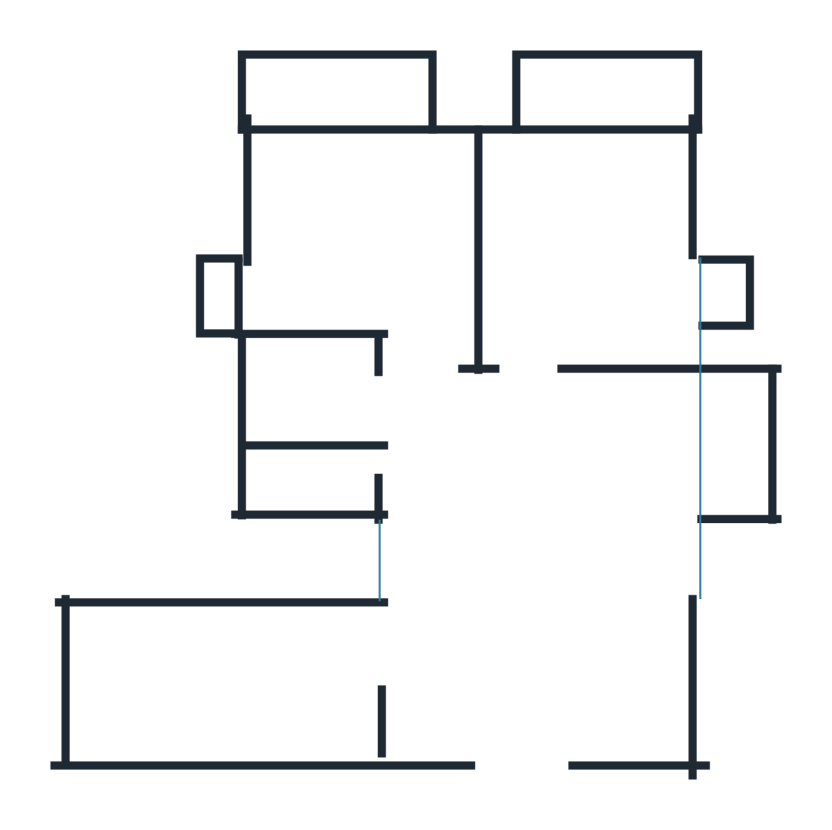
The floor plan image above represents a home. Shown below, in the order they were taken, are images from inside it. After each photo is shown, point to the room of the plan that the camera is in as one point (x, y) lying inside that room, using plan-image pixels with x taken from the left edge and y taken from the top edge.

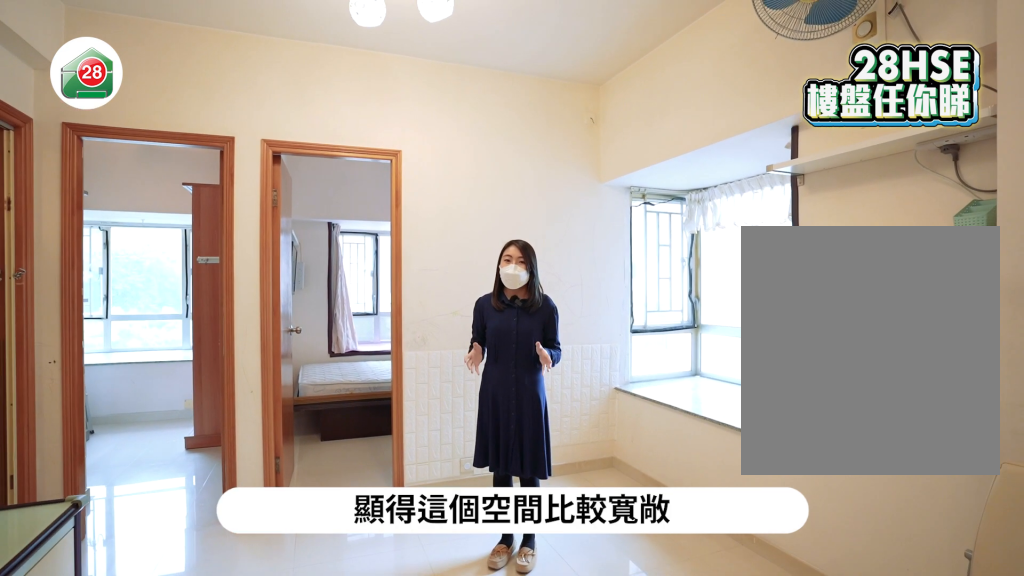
(543, 567)
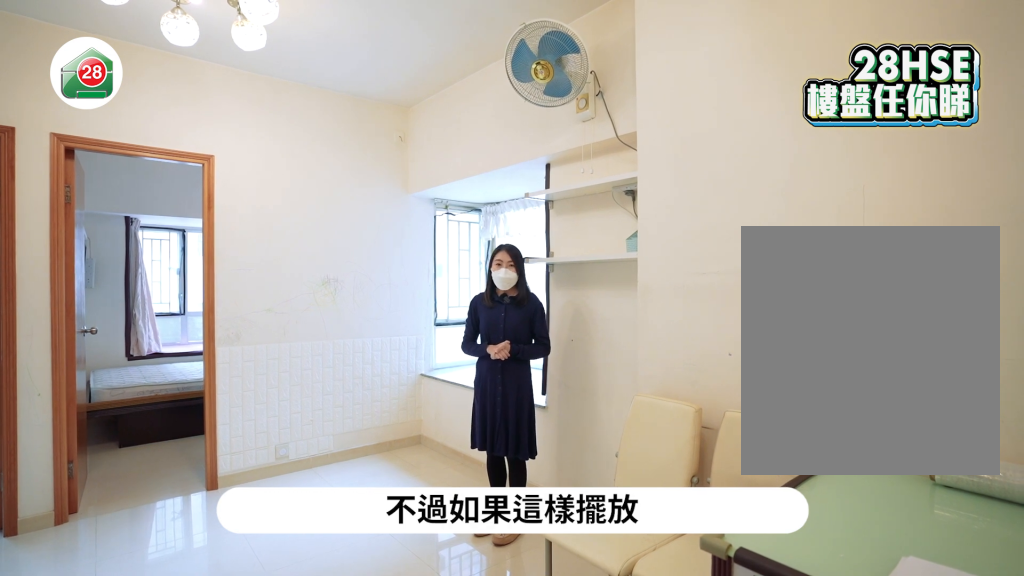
(543, 567)
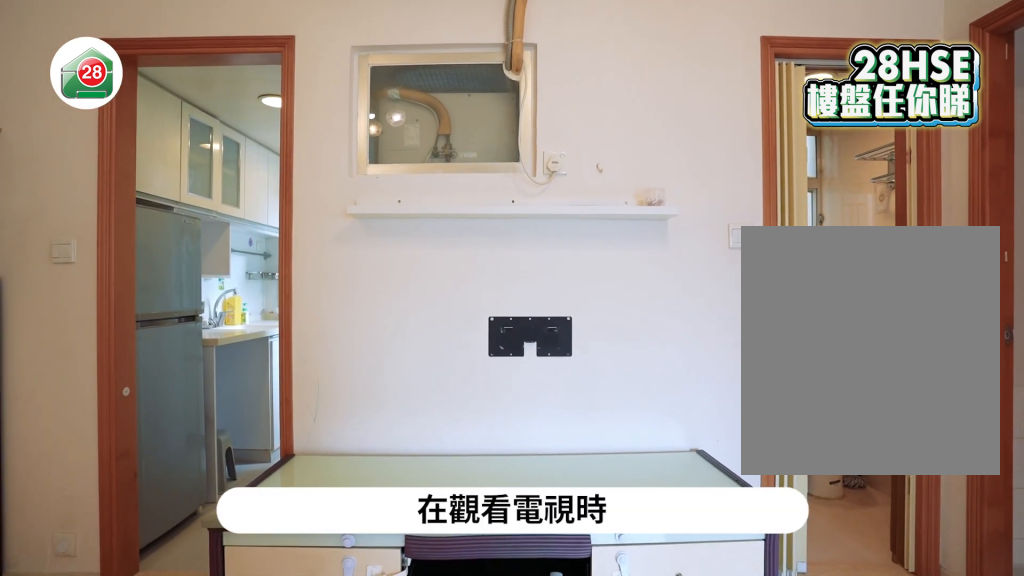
(541, 584)
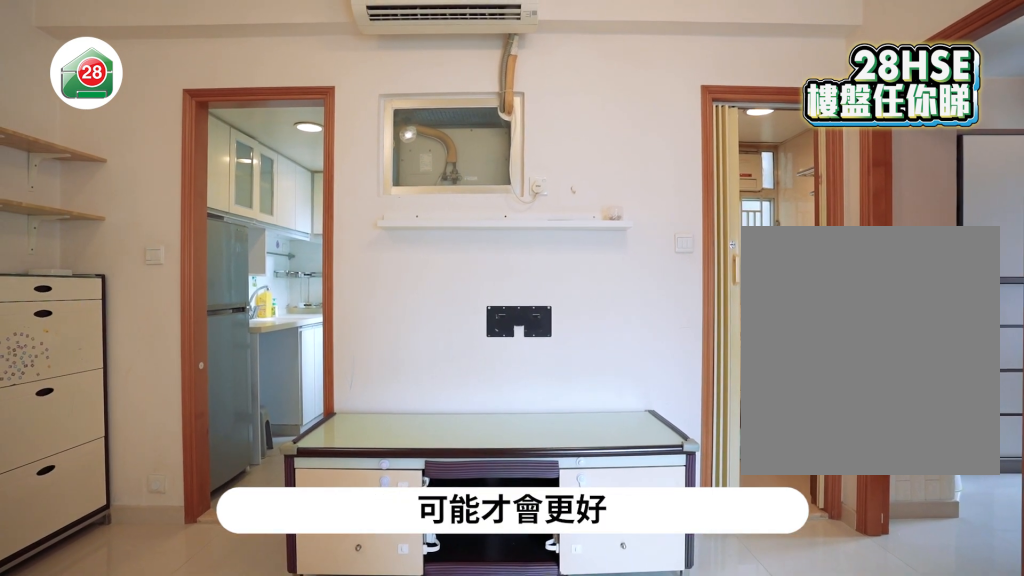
(541, 584)
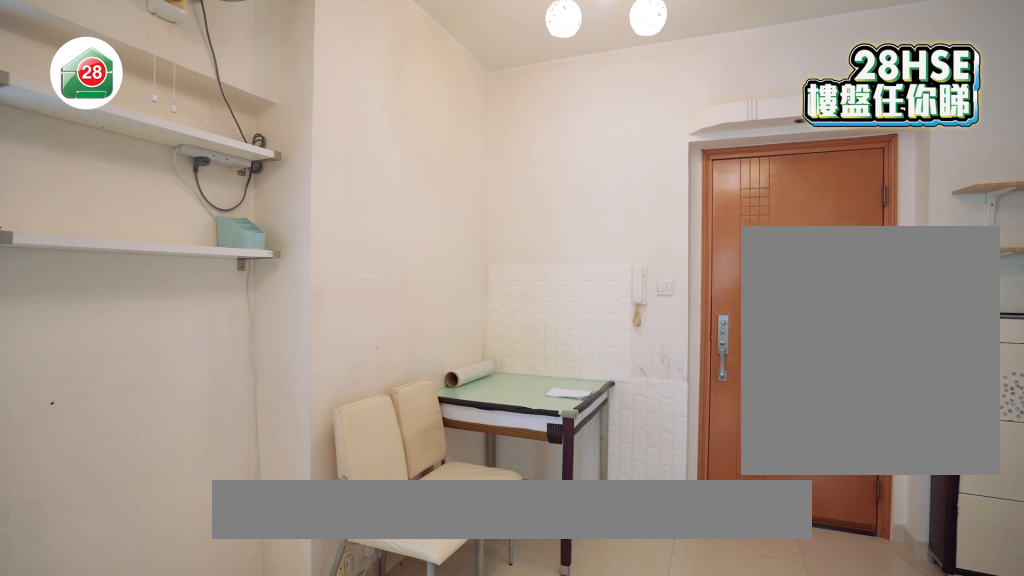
(542, 617)
